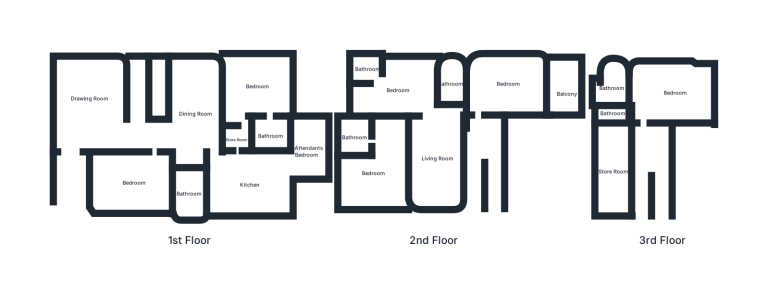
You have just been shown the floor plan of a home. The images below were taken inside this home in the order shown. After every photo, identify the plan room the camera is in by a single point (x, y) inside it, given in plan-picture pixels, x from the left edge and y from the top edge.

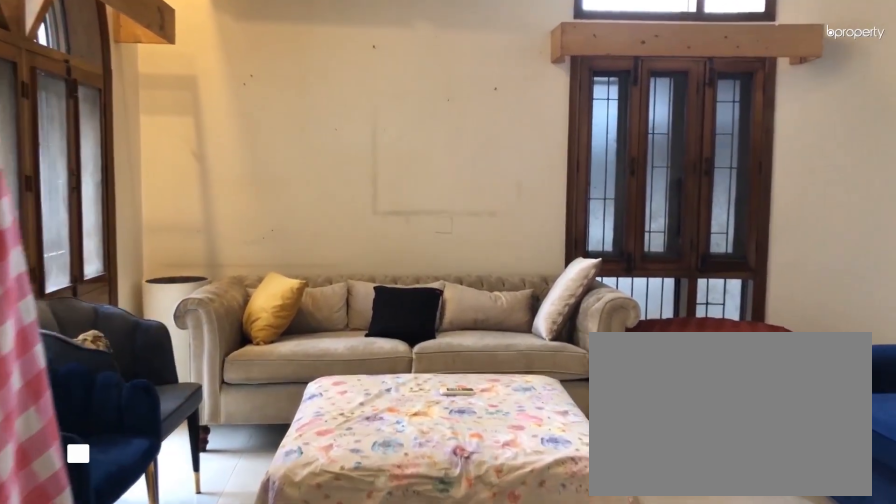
(80, 106)
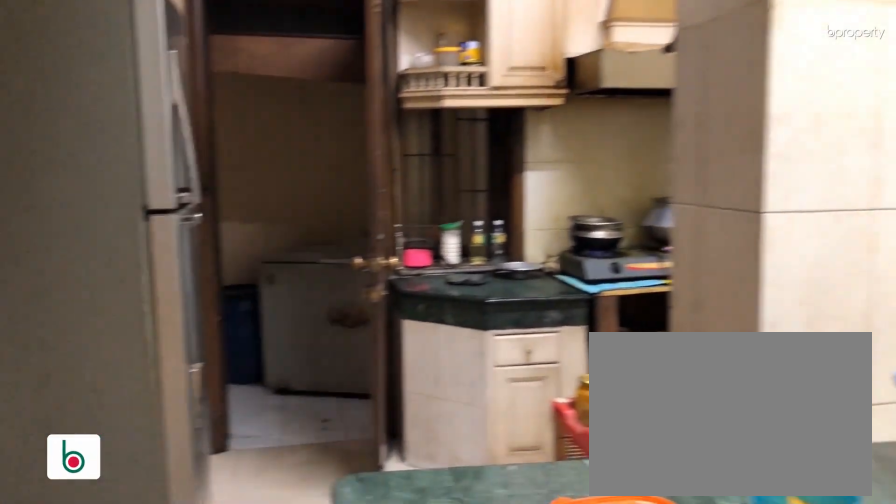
(248, 186)
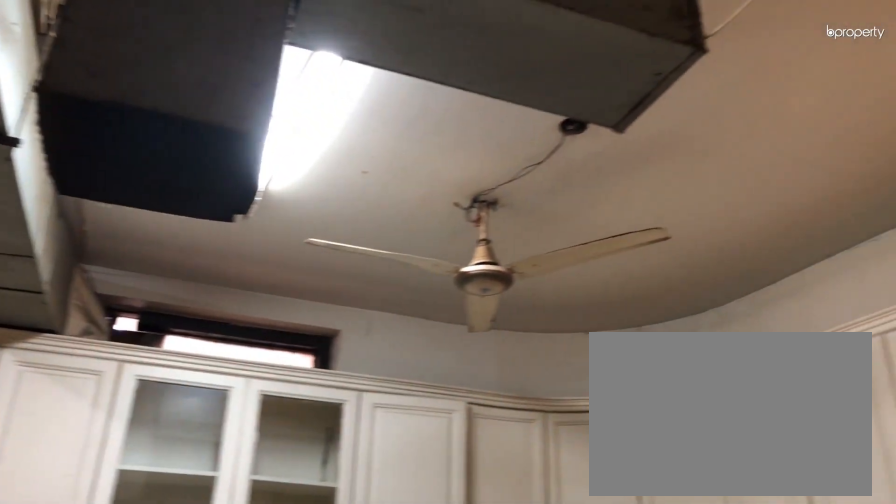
(248, 186)
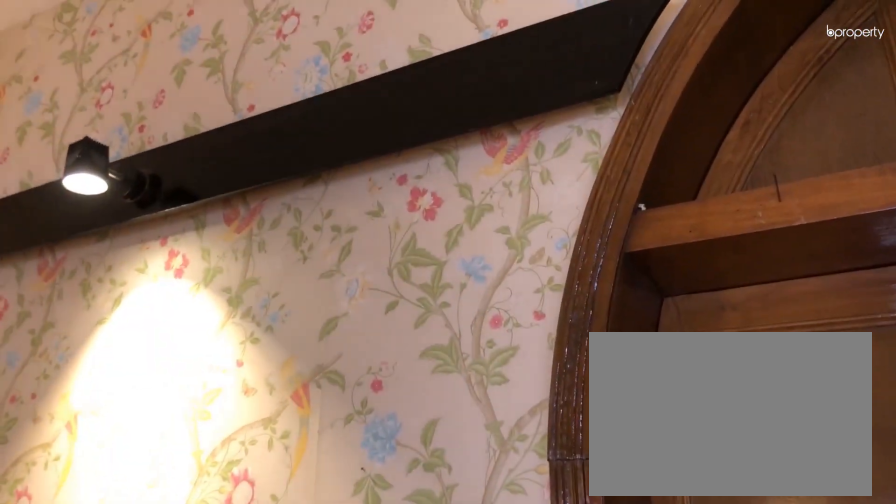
(508, 84)
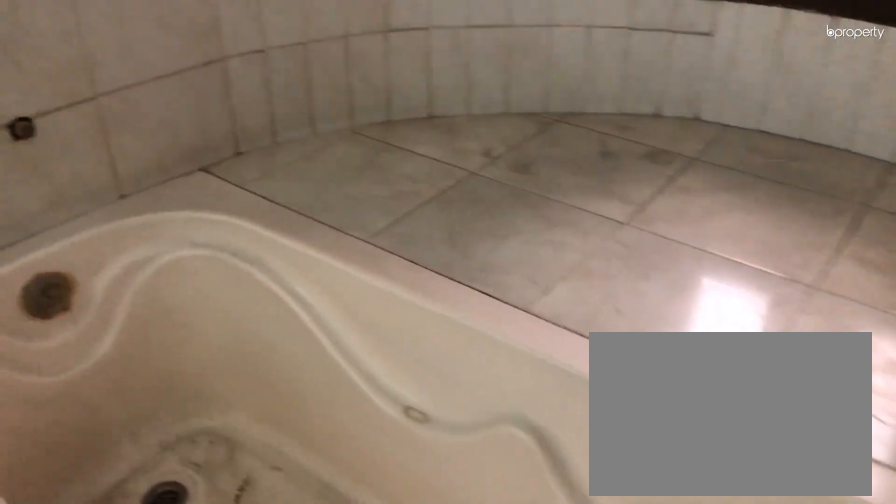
(448, 84)
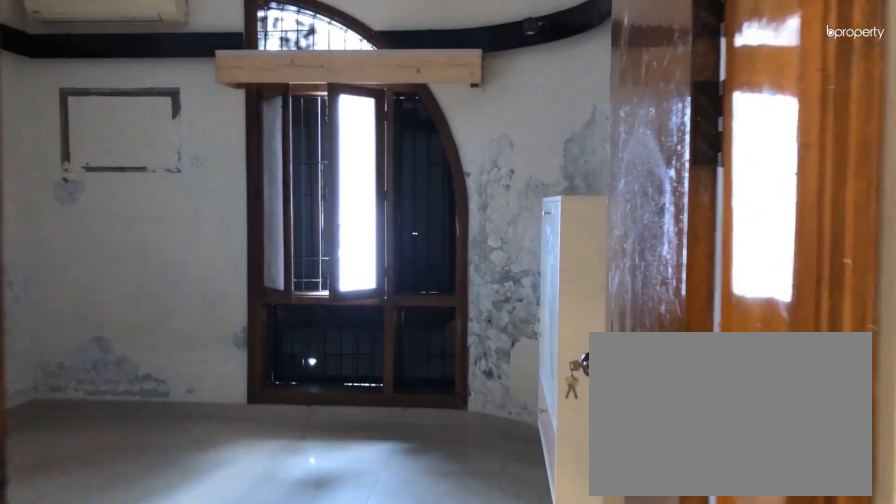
(397, 91)
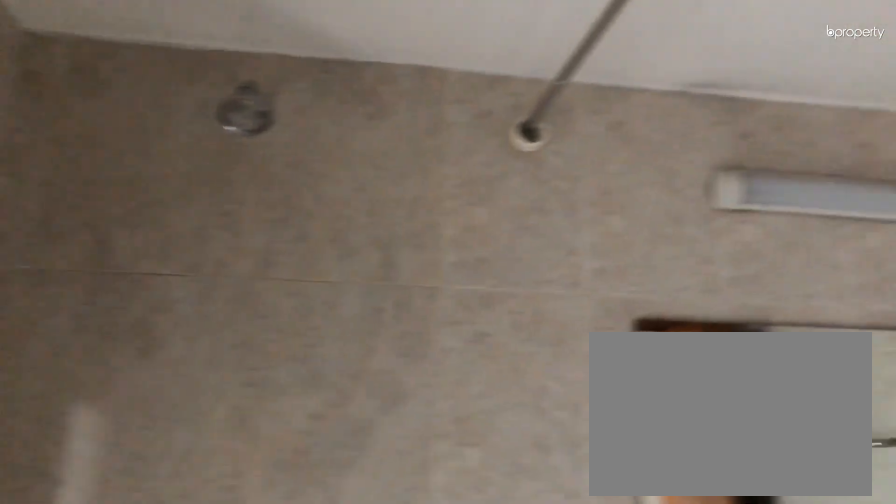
(365, 69)
